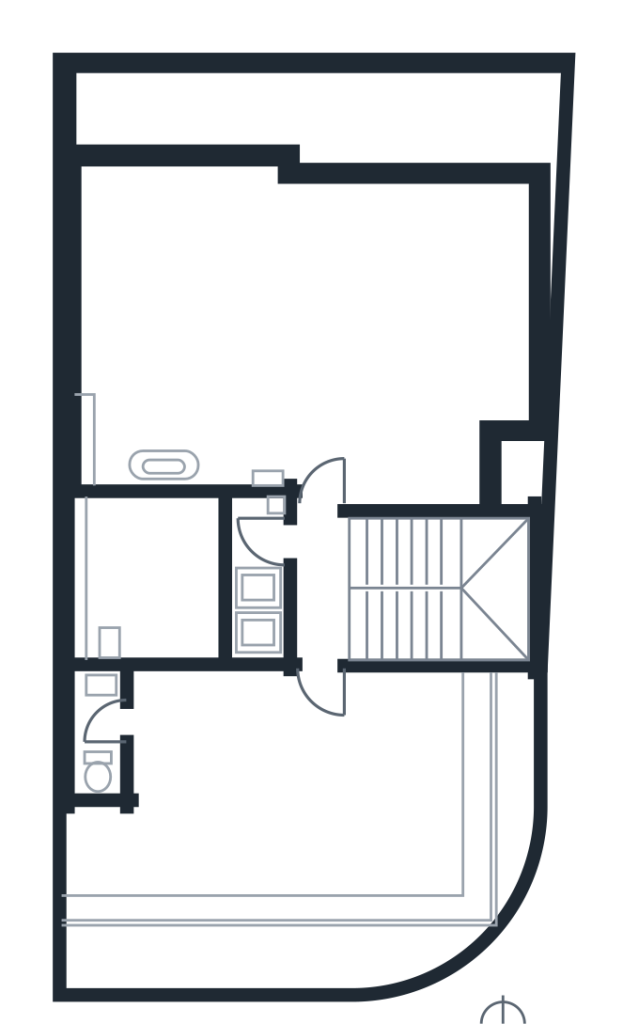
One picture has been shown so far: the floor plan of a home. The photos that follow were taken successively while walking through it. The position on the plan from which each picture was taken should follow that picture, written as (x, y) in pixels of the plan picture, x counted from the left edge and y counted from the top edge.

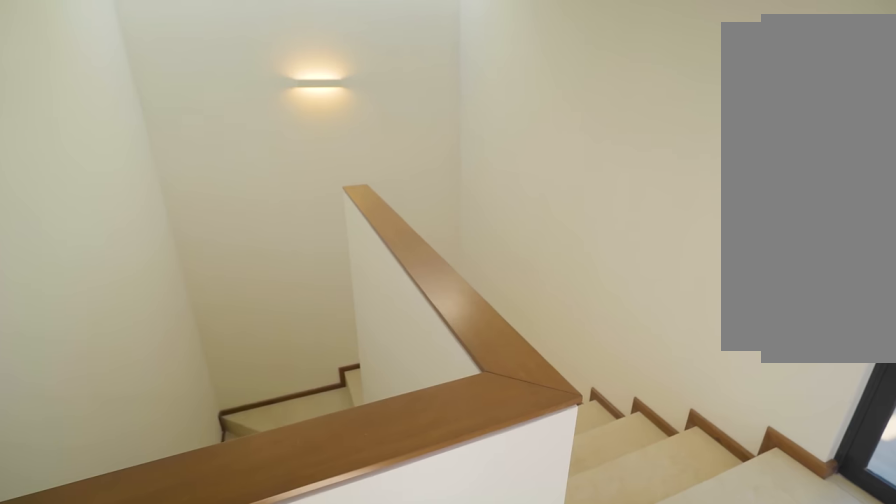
(295, 546)
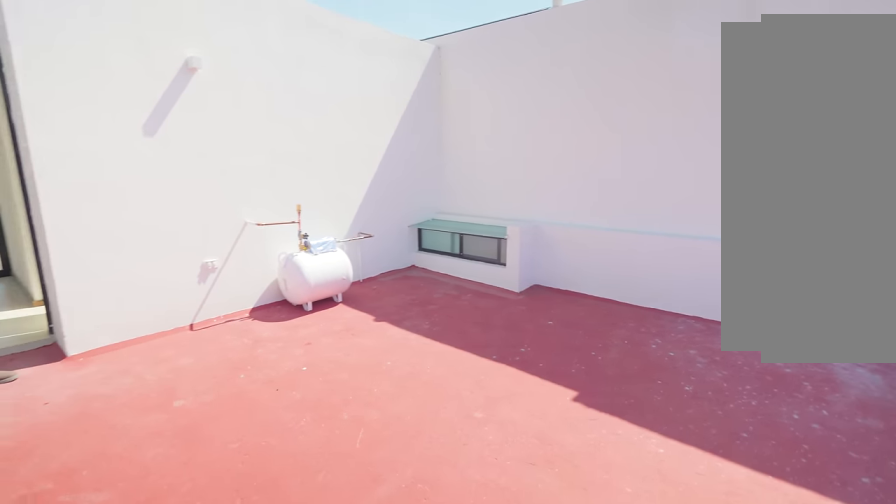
(433, 347)
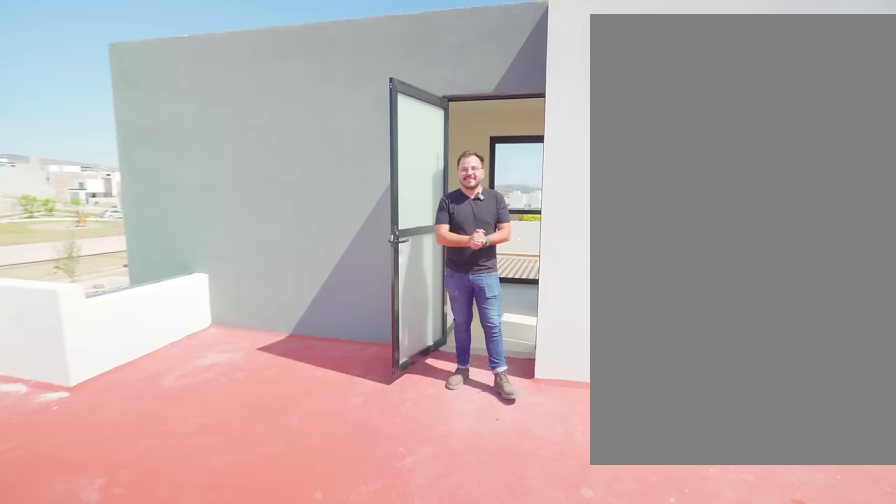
(199, 241)
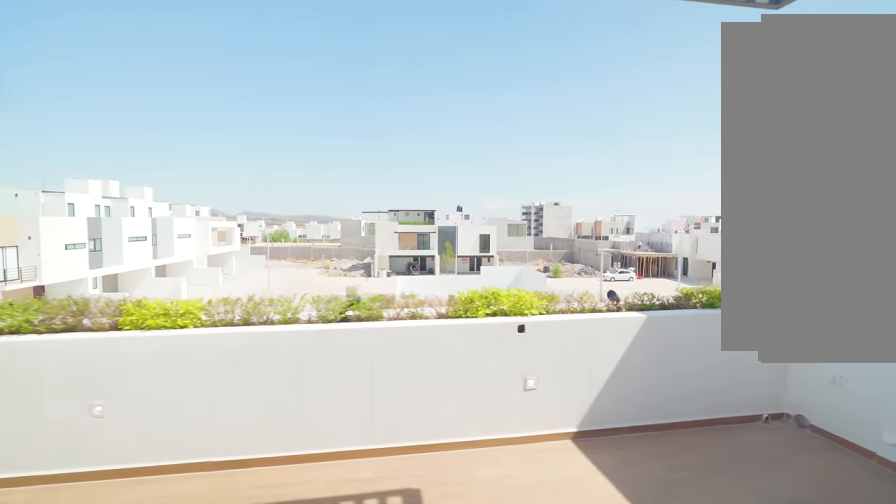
(325, 759)
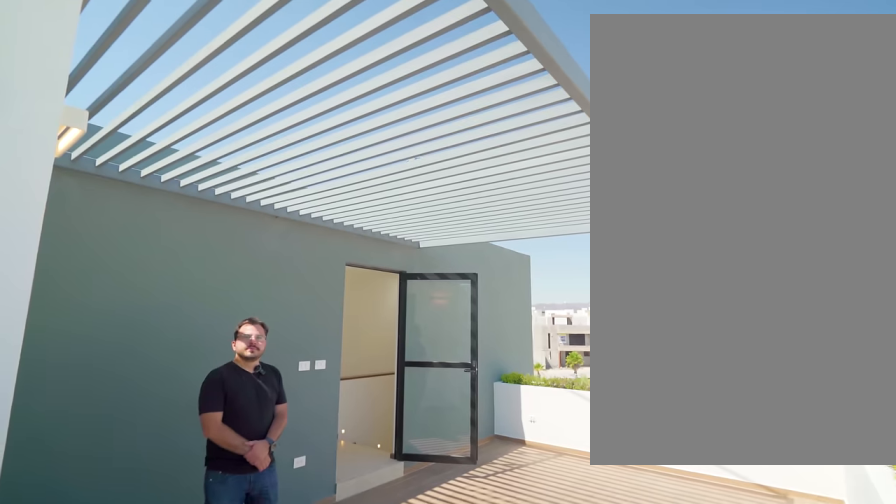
(100, 892)
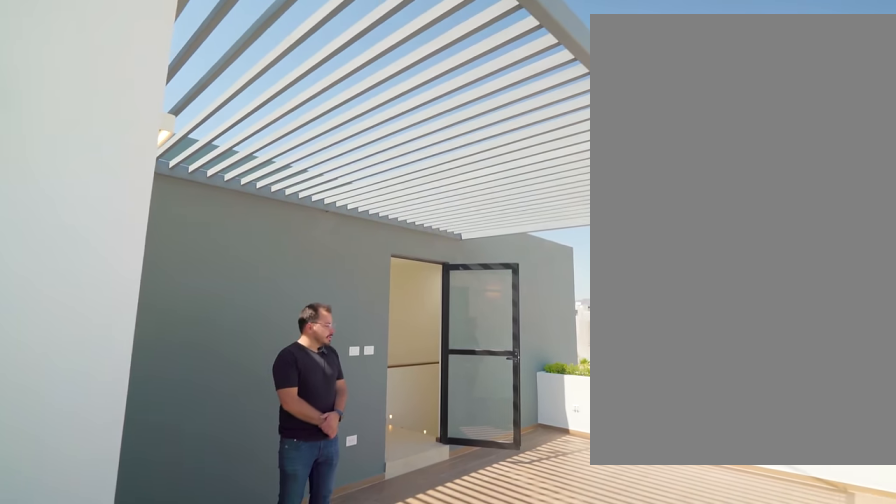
(100, 891)
